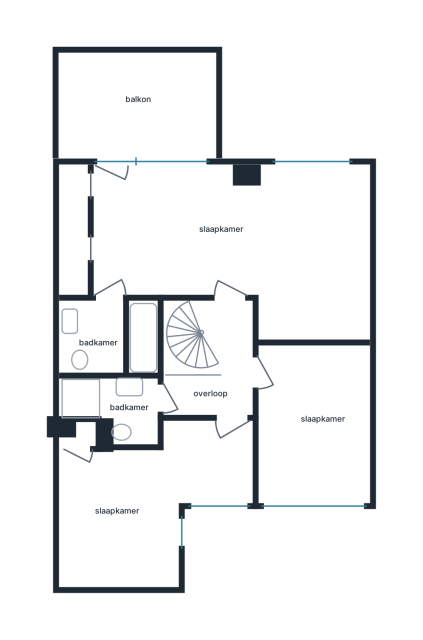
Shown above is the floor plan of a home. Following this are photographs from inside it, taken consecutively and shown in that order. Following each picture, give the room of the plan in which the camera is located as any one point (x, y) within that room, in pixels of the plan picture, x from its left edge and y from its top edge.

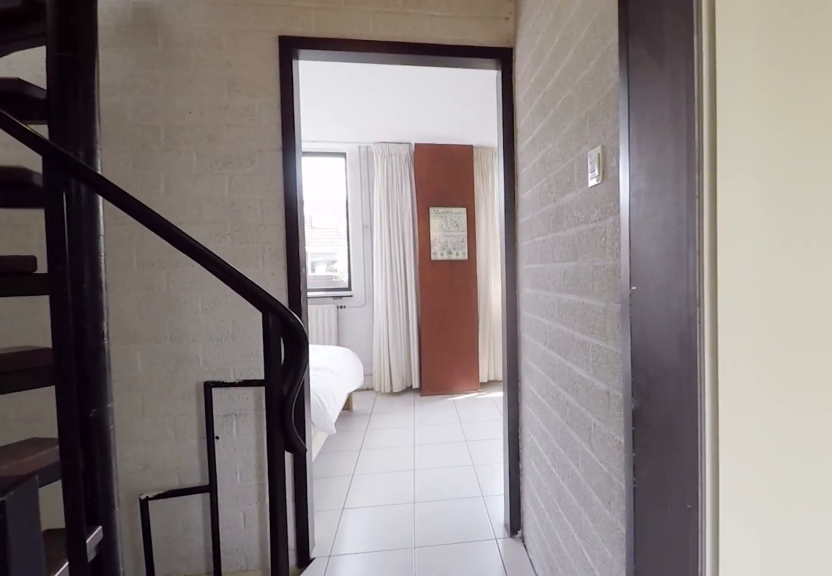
(216, 365)
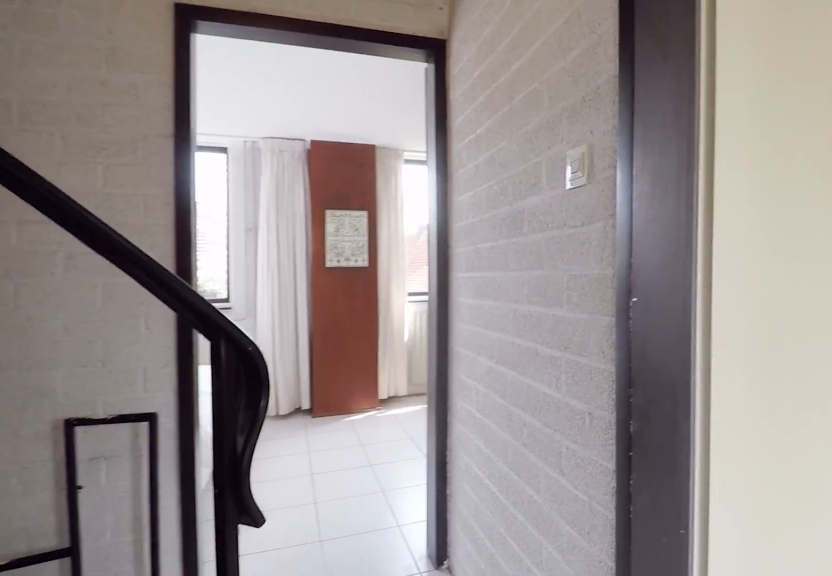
(216, 365)
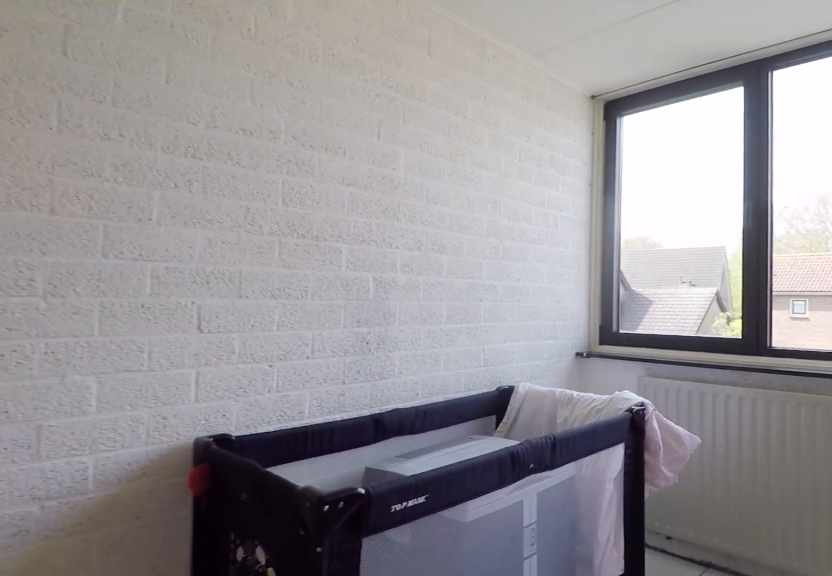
(312, 423)
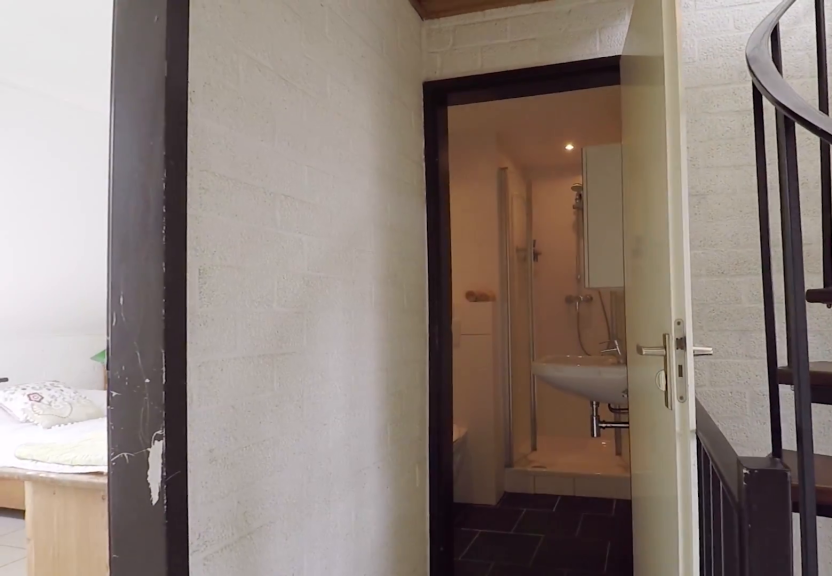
(215, 365)
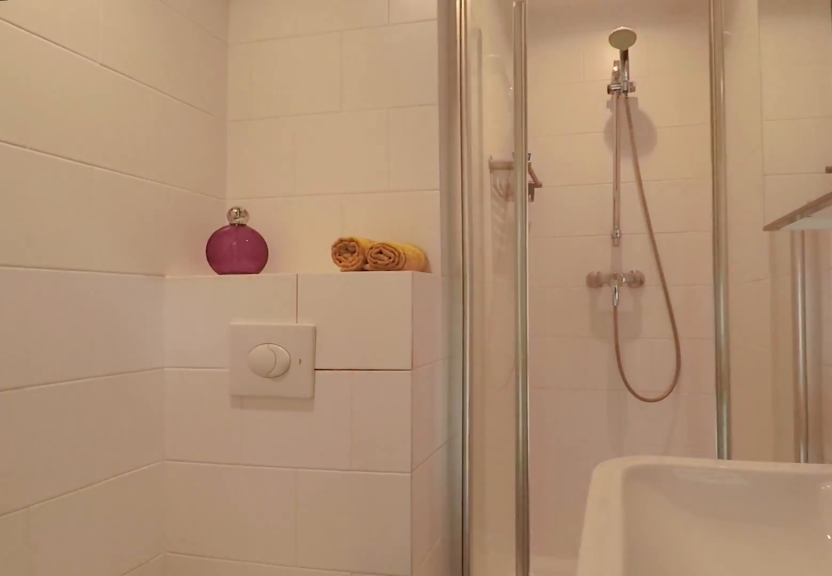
(115, 407)
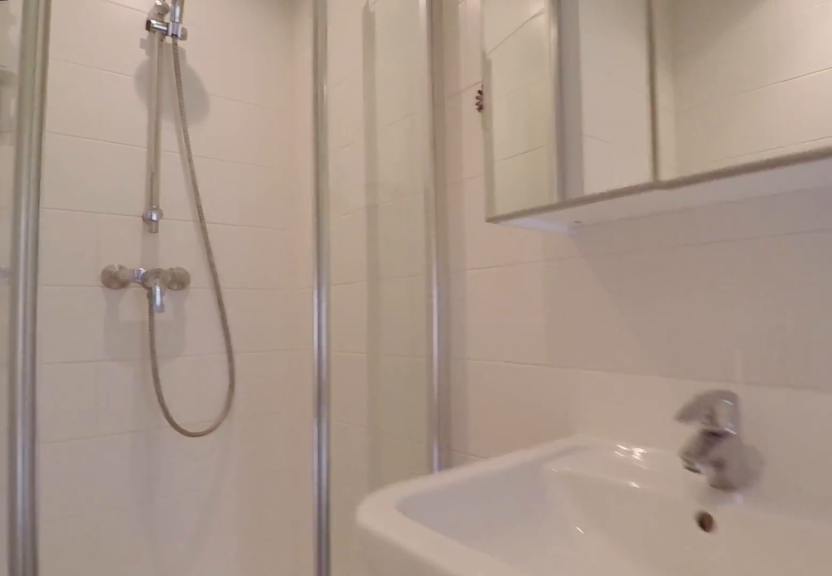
(115, 407)
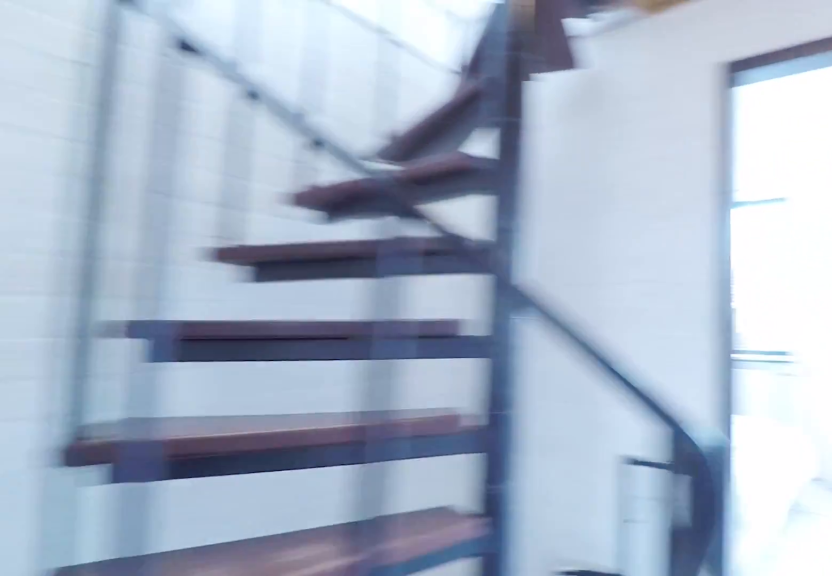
(216, 365)
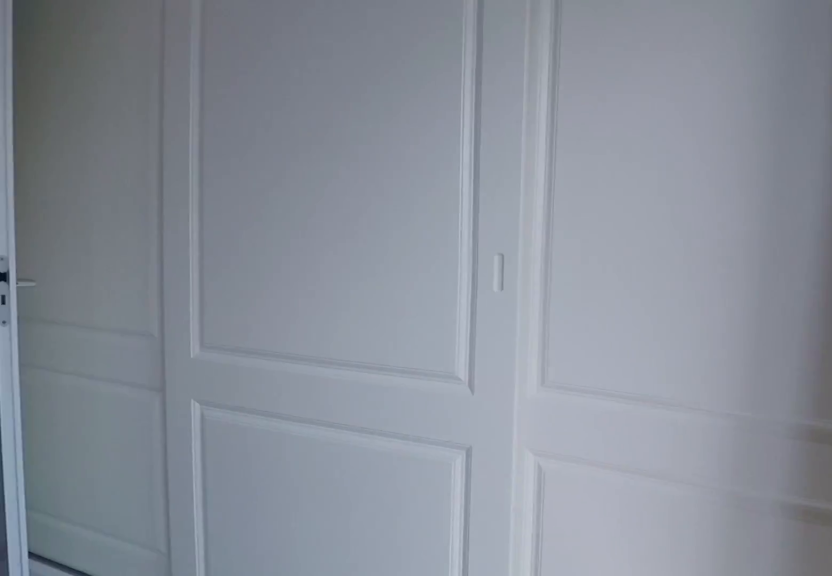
(240, 247)
